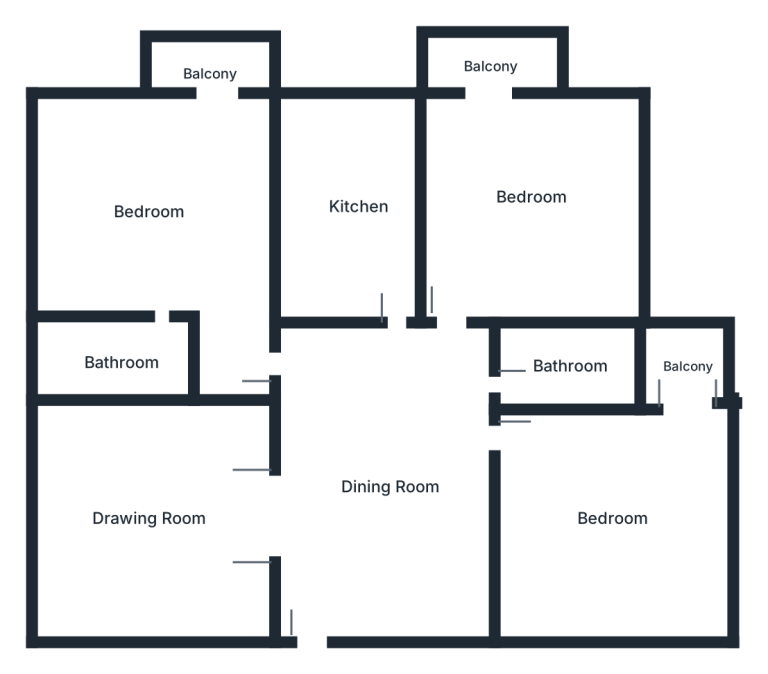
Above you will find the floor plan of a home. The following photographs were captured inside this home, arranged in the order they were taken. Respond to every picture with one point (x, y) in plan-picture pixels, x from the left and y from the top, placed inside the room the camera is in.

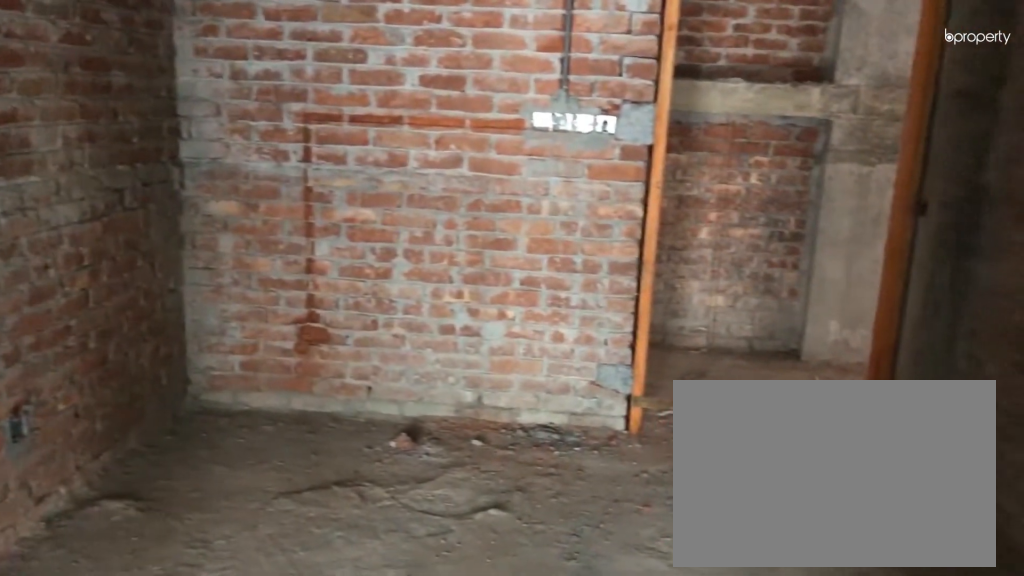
(389, 480)
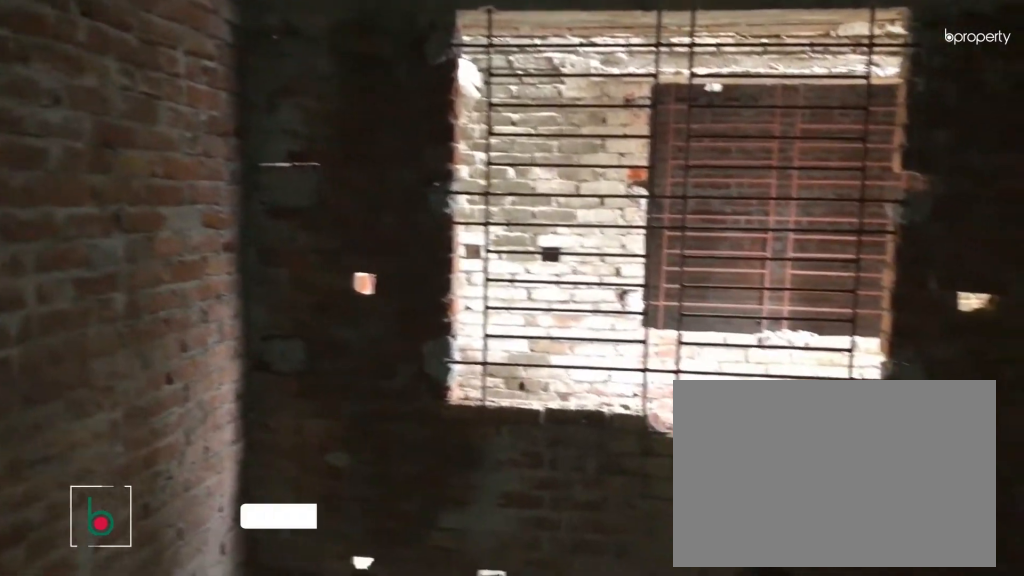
(147, 518)
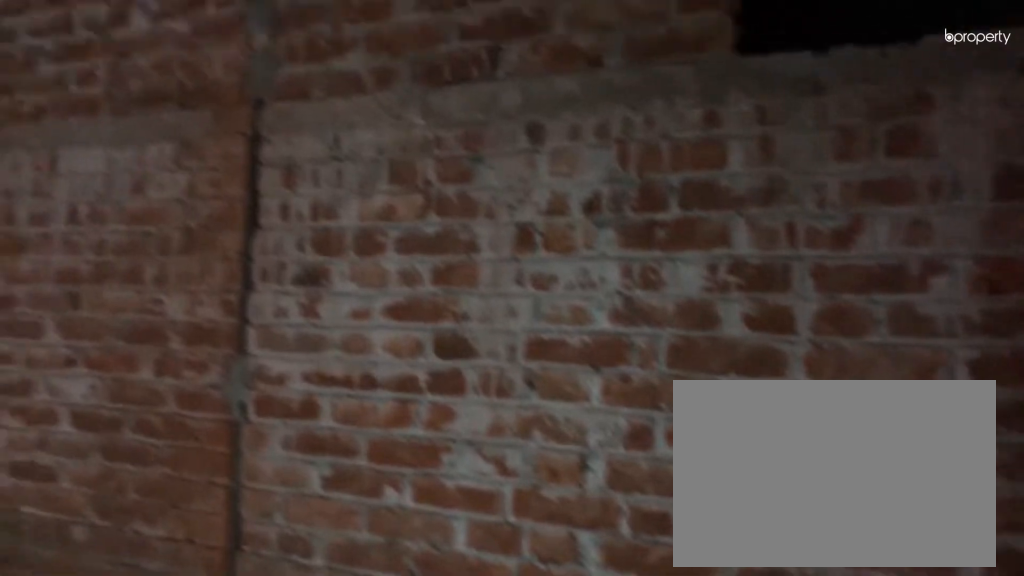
(147, 518)
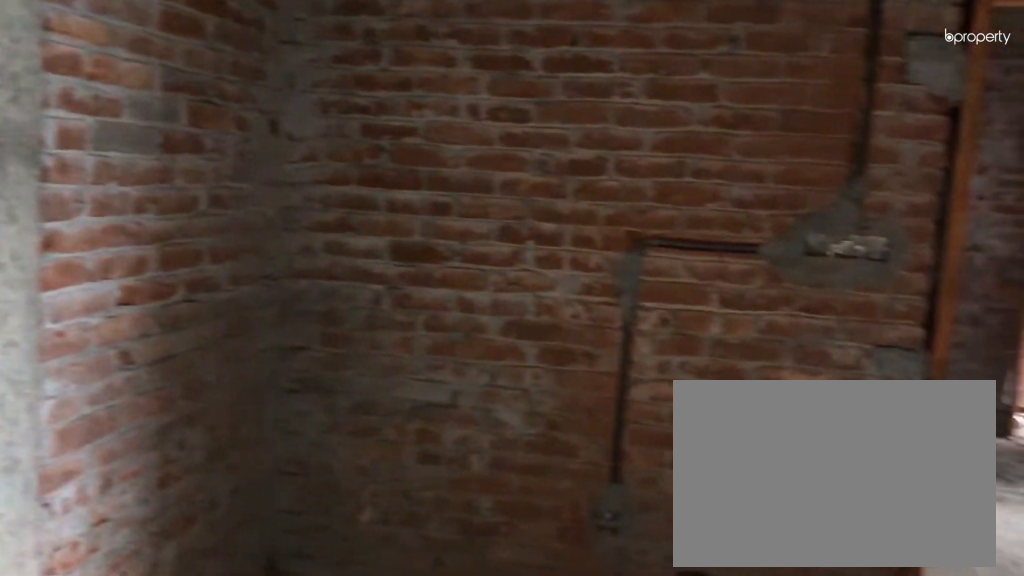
(611, 523)
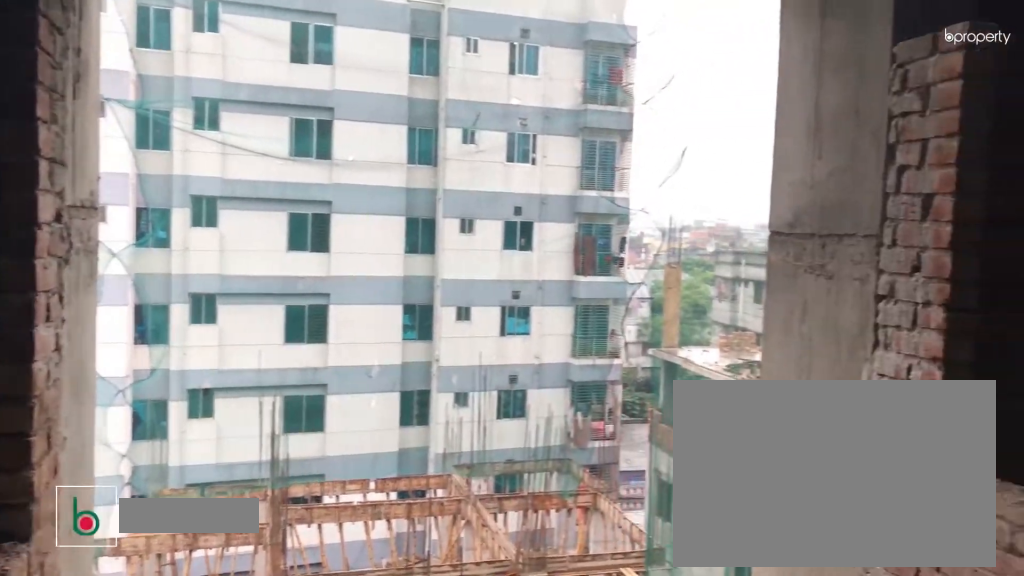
(689, 368)
